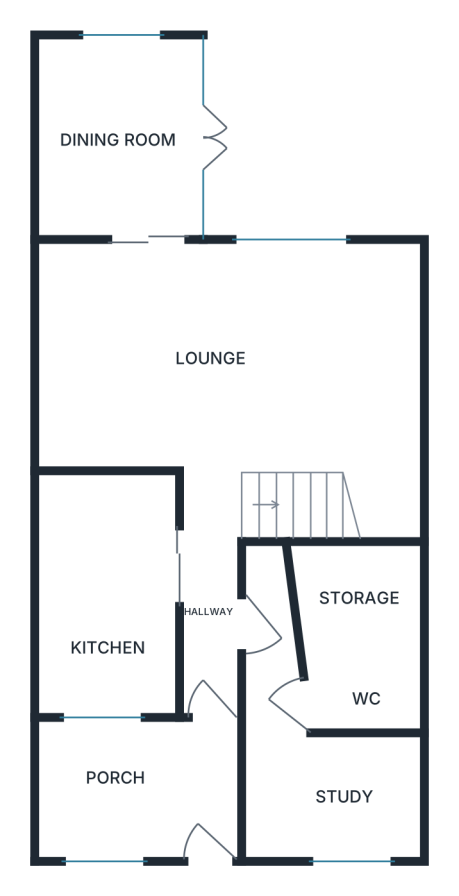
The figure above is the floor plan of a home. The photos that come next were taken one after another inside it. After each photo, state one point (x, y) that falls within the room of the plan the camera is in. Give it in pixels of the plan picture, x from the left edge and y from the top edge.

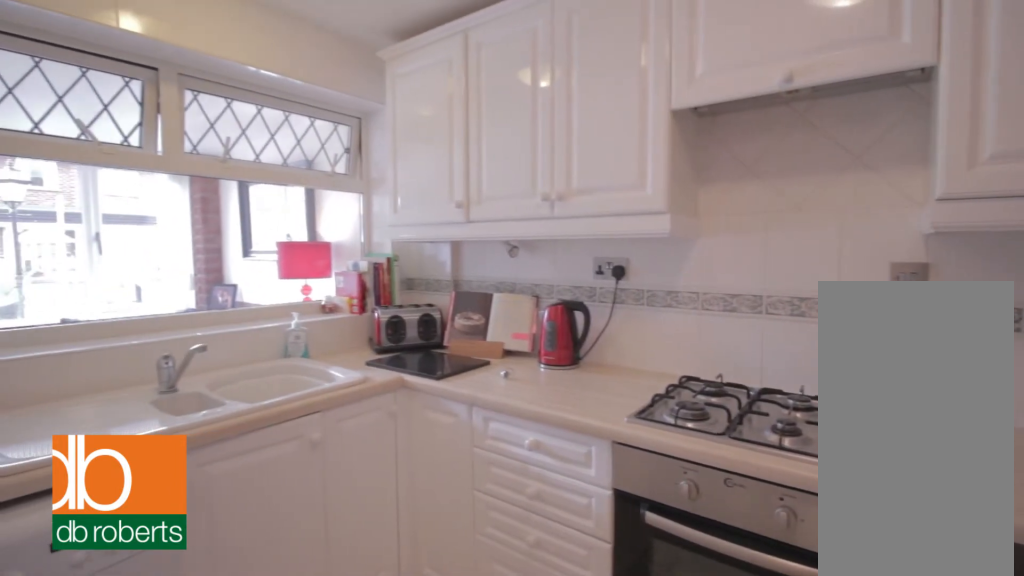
(109, 593)
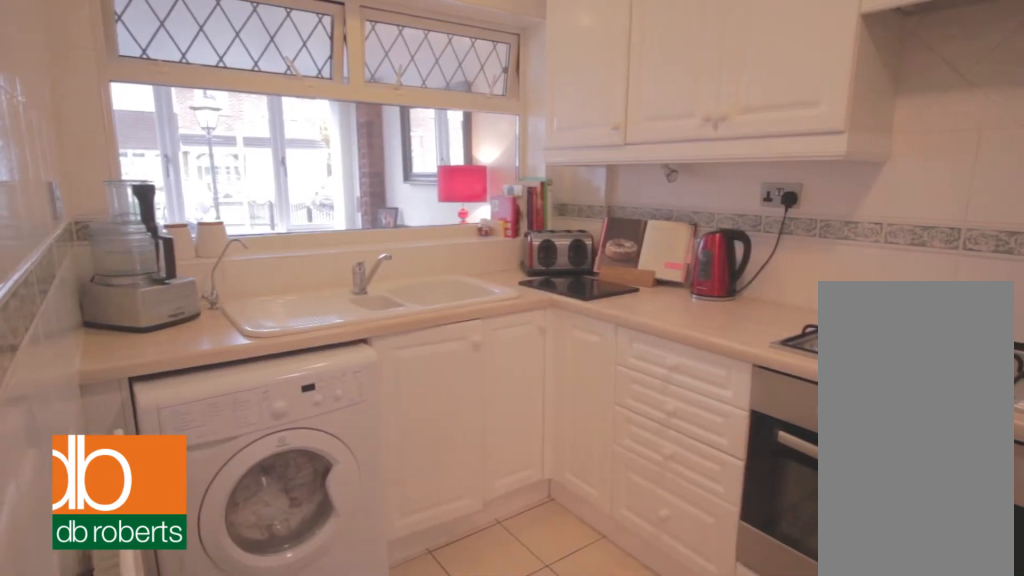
(109, 593)
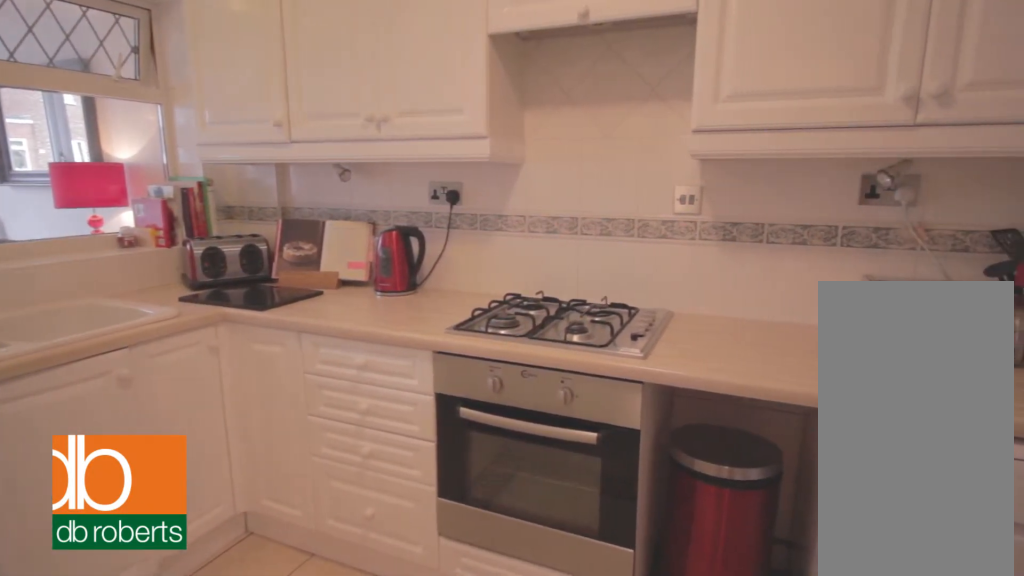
(109, 593)
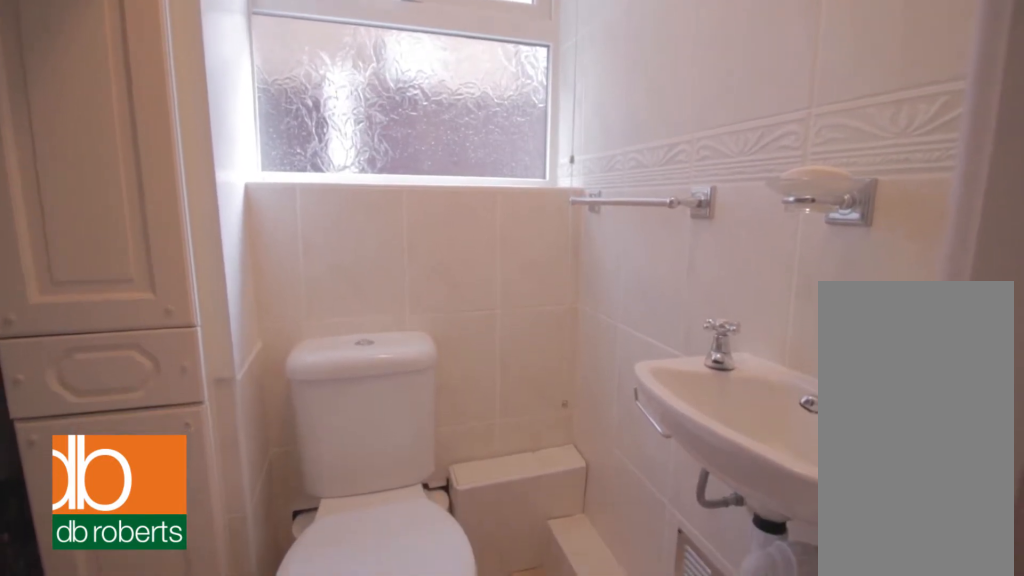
(359, 634)
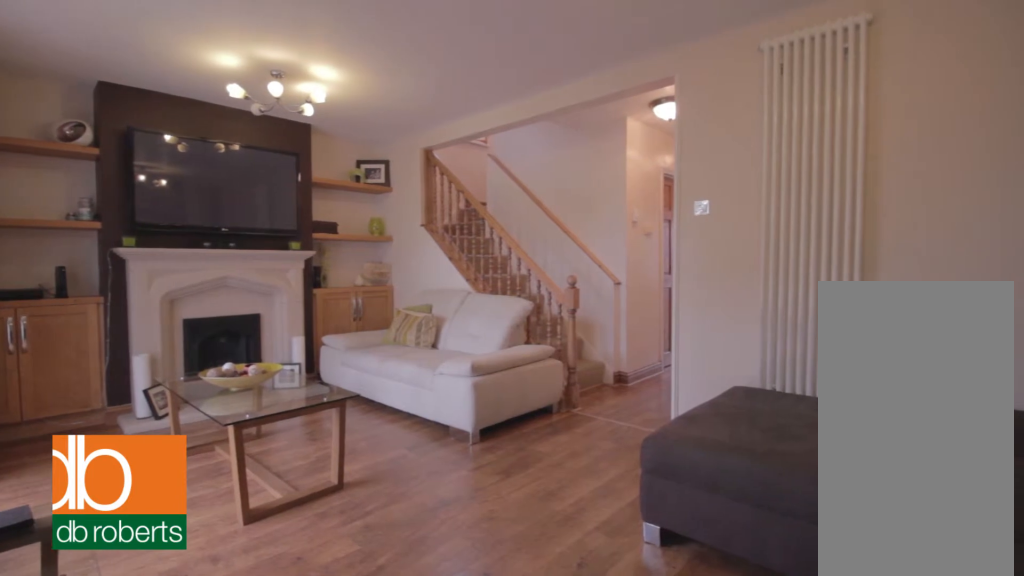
(227, 390)
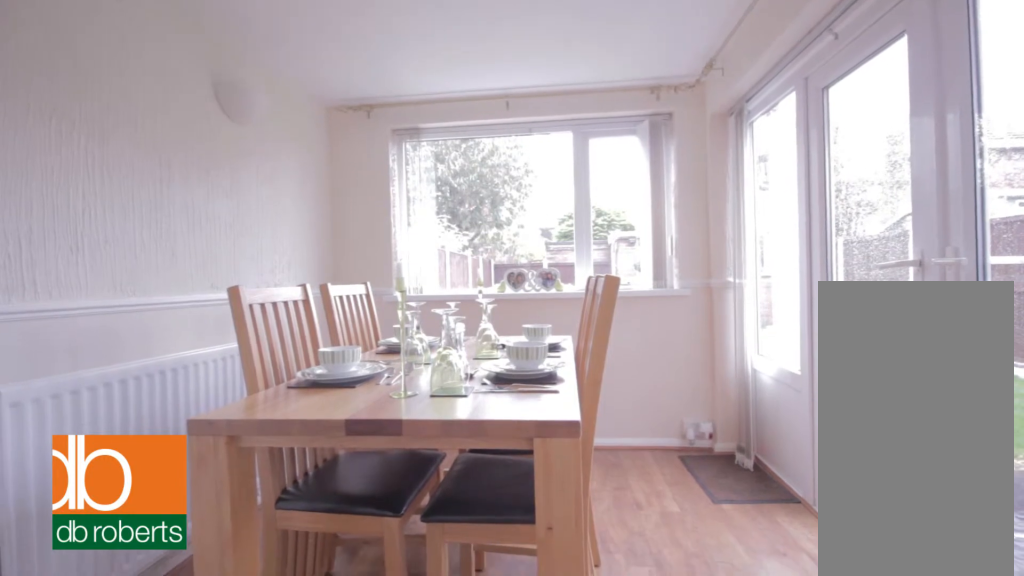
(119, 140)
